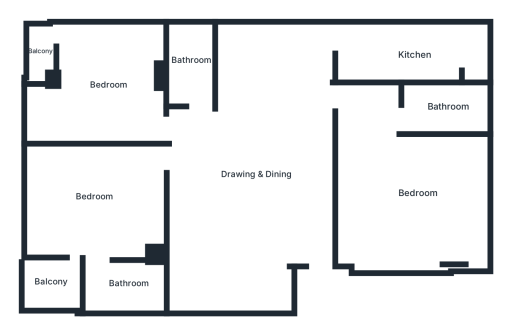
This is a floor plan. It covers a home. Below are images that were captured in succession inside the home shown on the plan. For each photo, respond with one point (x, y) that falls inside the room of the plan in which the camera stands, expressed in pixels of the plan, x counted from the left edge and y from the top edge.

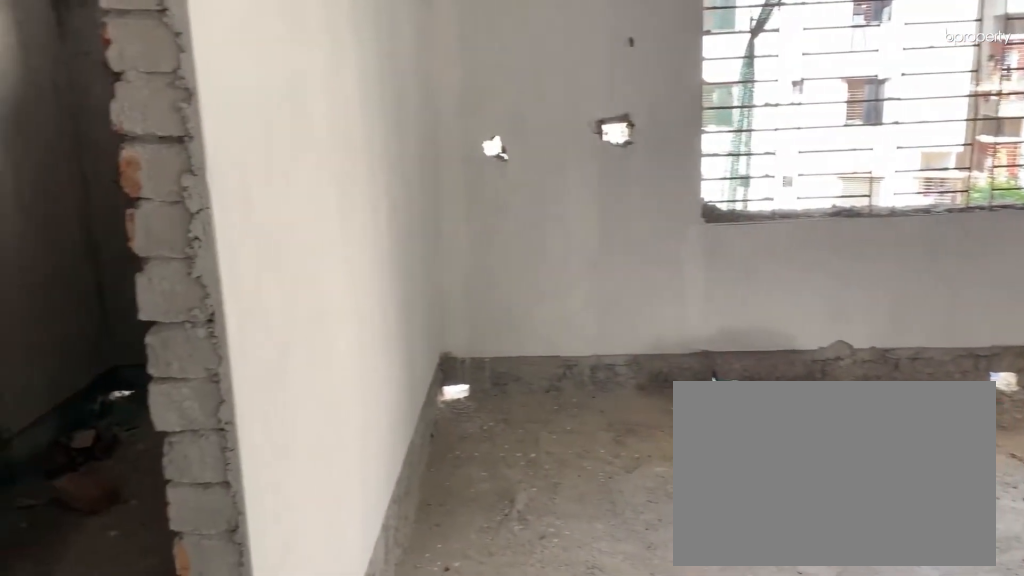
(417, 192)
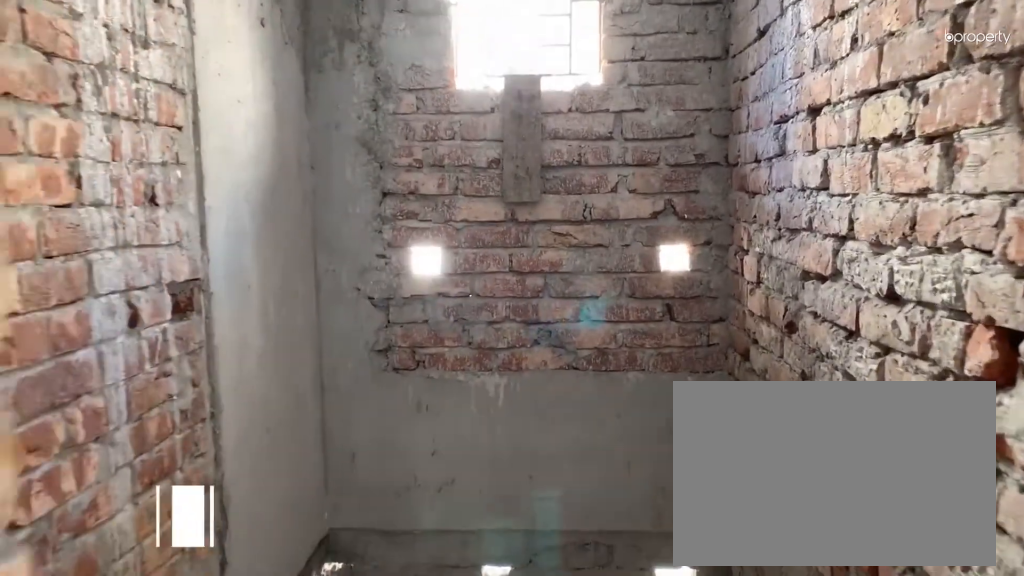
(449, 104)
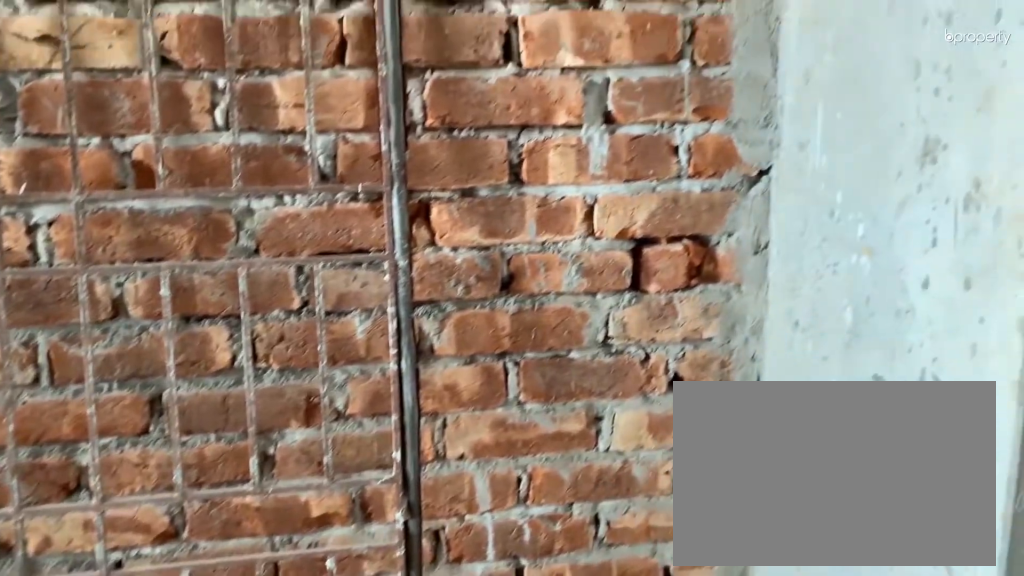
(410, 55)
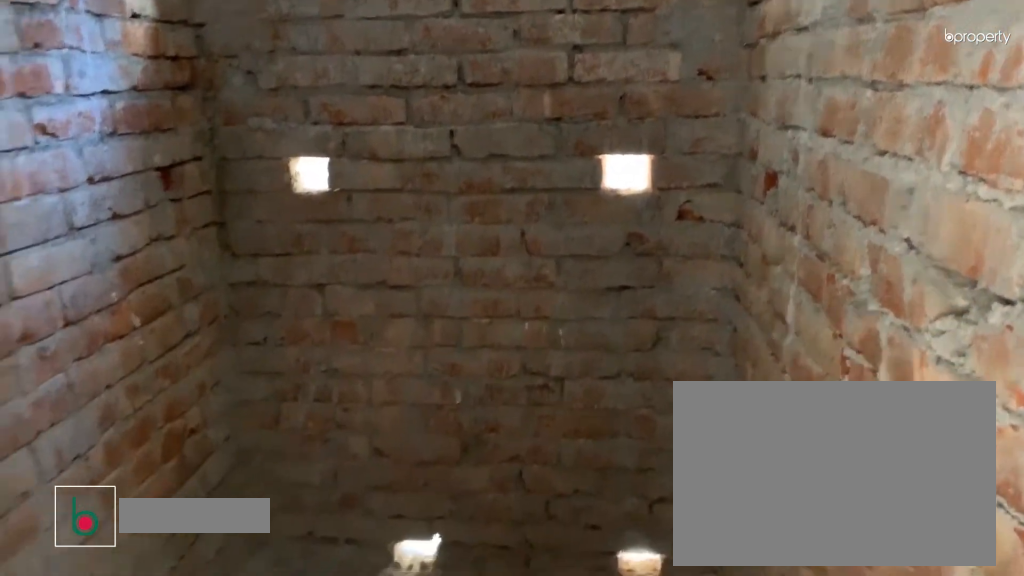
(190, 55)
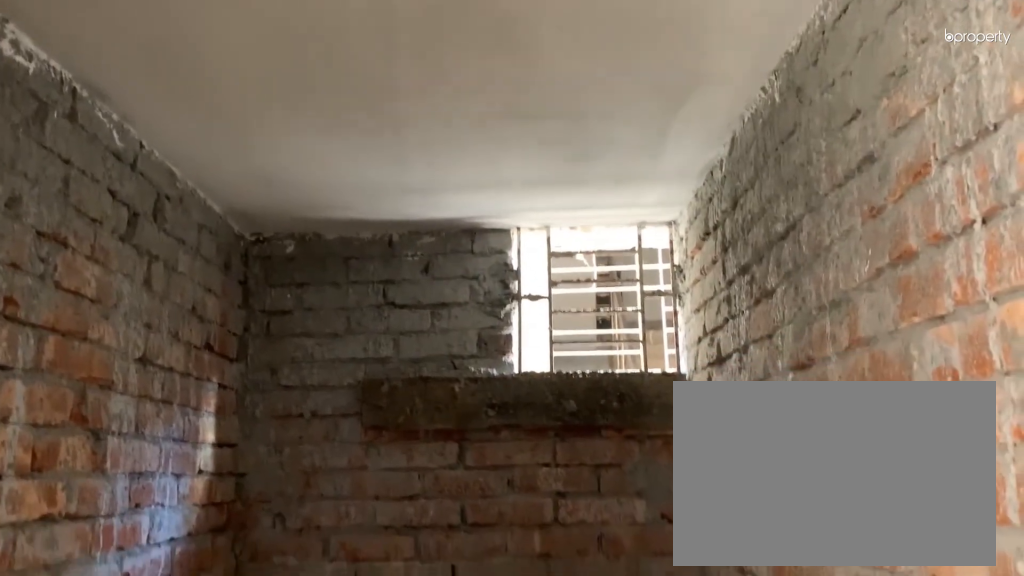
(190, 55)
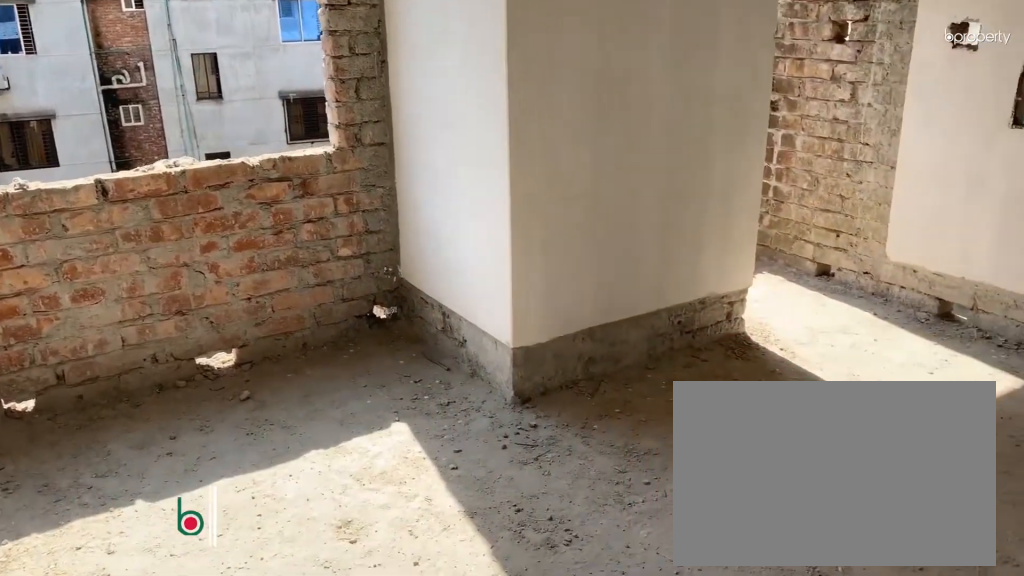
(109, 83)
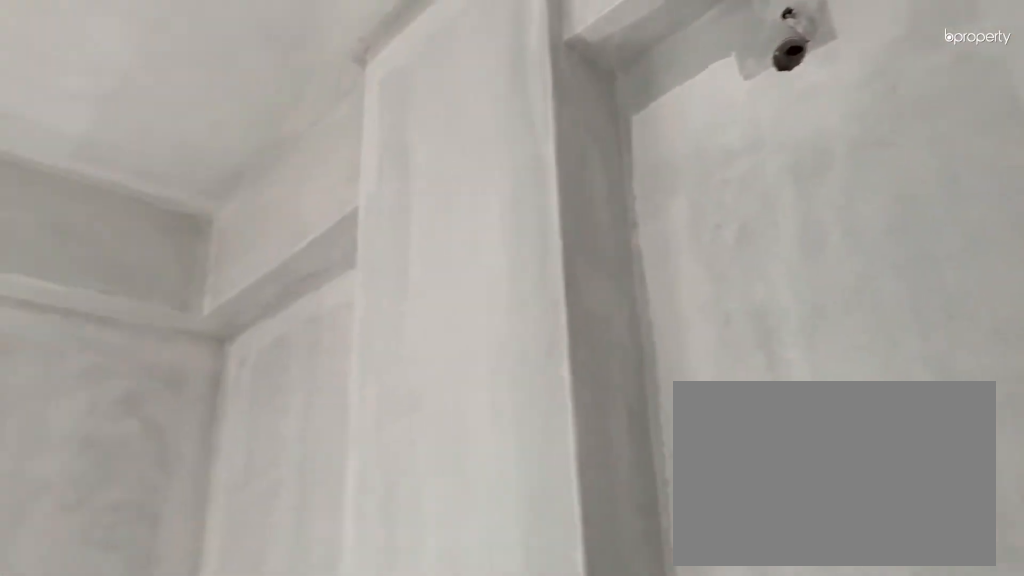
(109, 83)
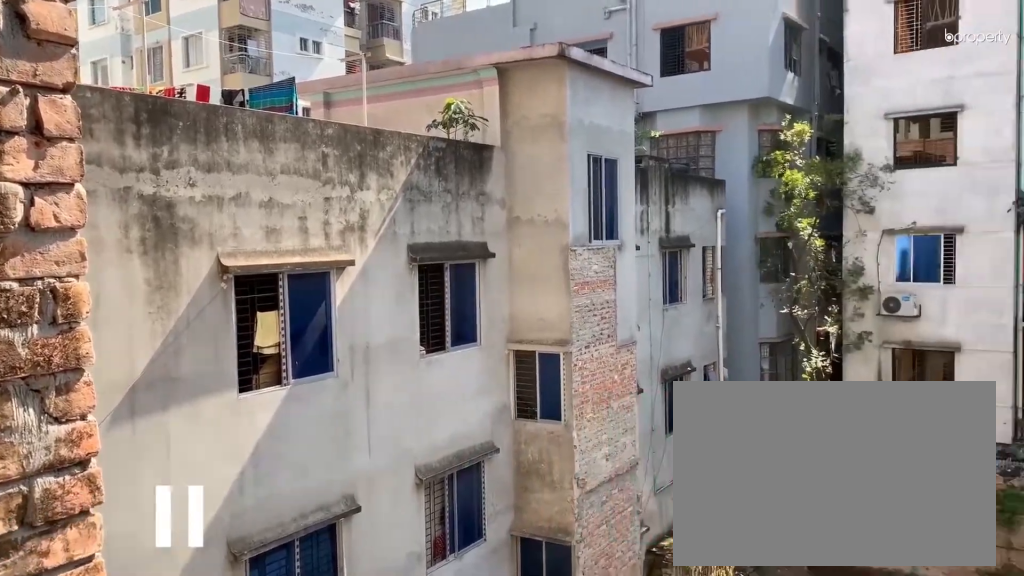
(39, 51)
